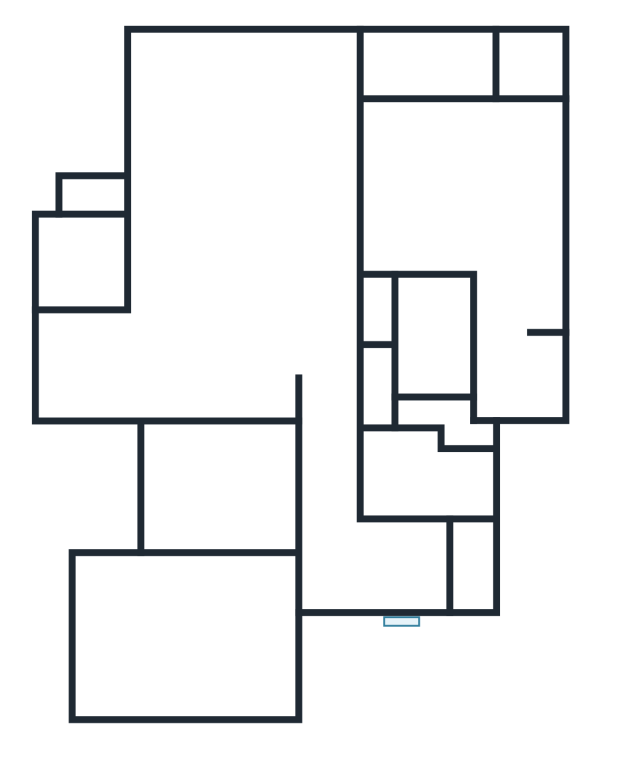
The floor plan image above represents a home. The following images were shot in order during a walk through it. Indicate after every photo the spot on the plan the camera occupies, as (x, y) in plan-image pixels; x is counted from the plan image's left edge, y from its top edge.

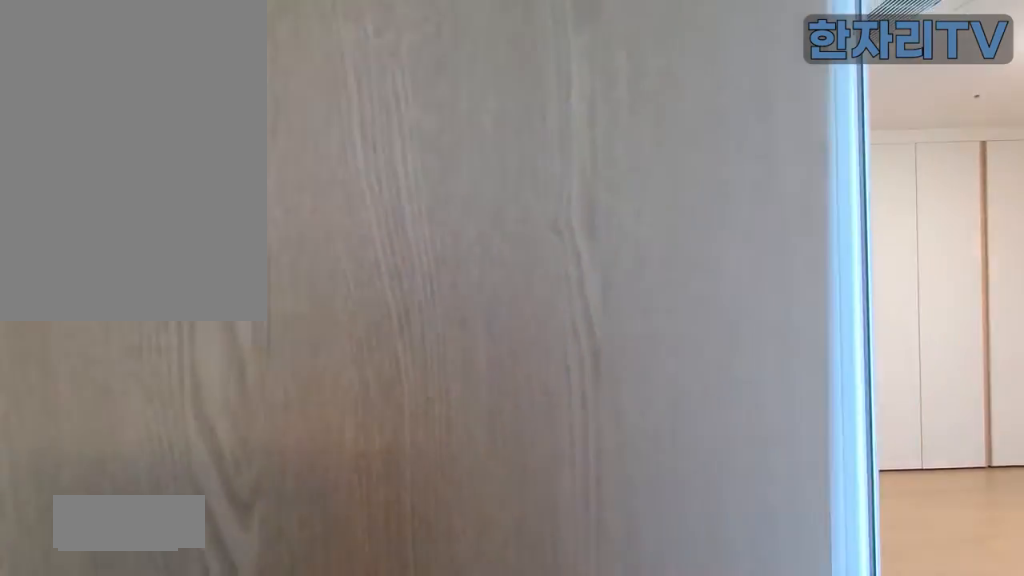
(431, 62)
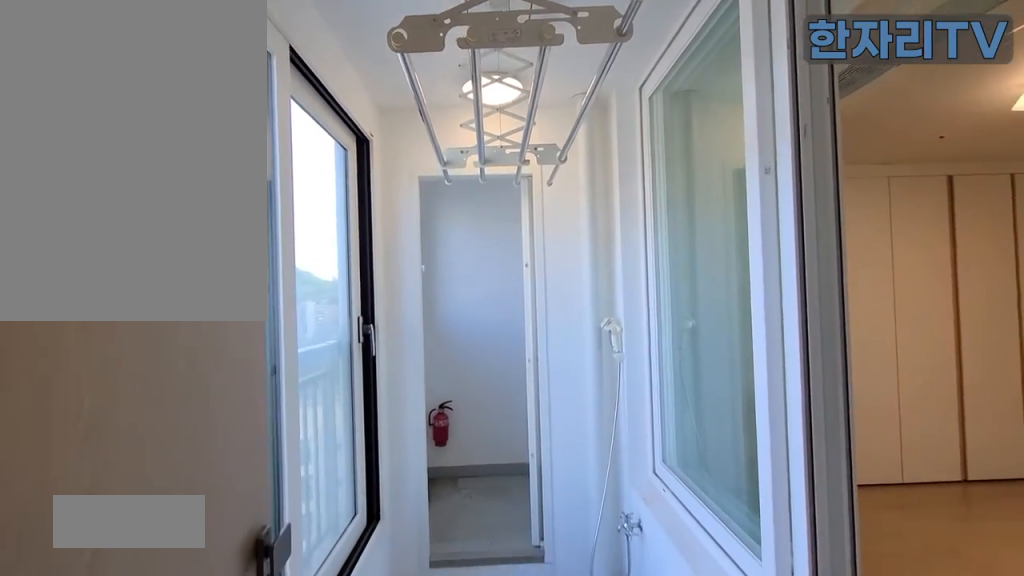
(431, 62)
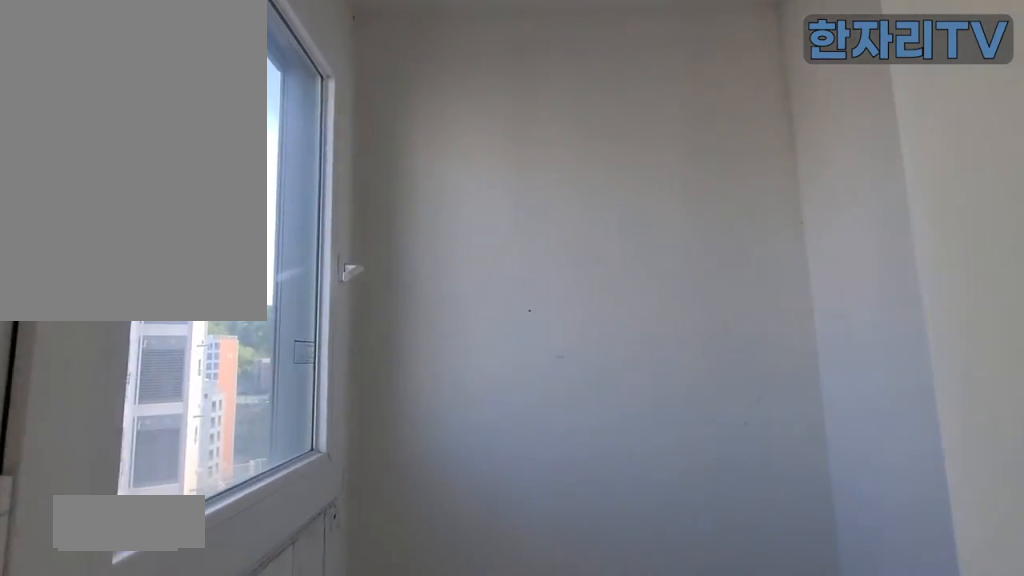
(431, 61)
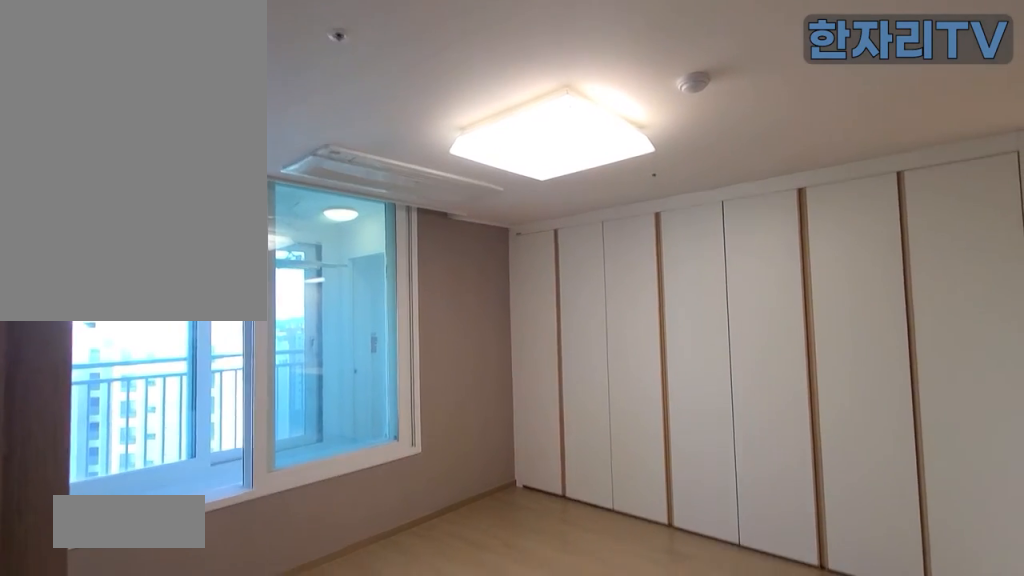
(452, 161)
